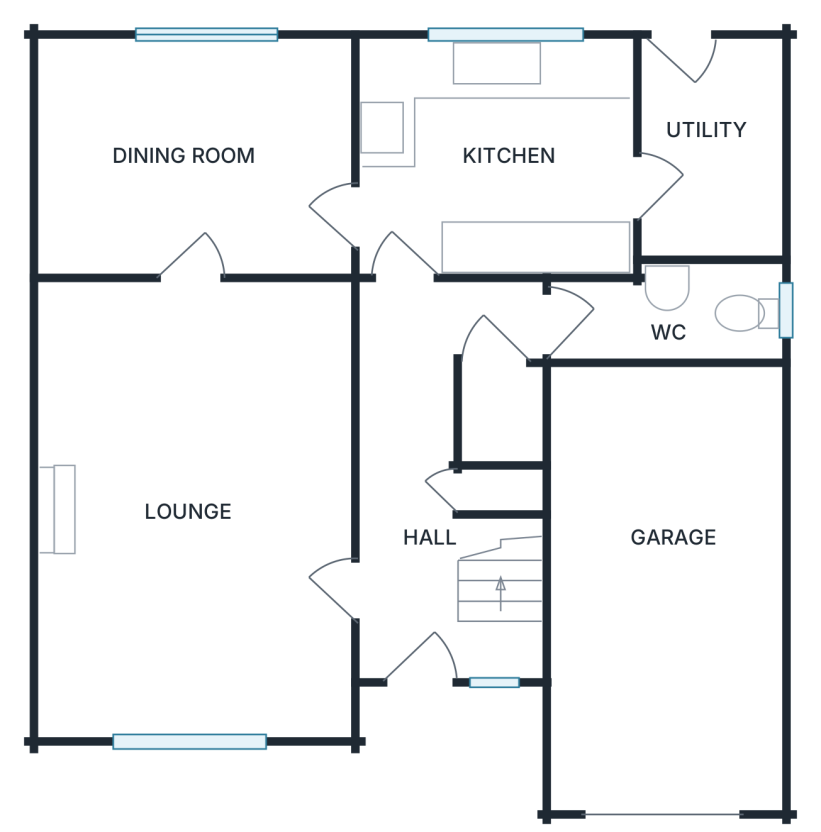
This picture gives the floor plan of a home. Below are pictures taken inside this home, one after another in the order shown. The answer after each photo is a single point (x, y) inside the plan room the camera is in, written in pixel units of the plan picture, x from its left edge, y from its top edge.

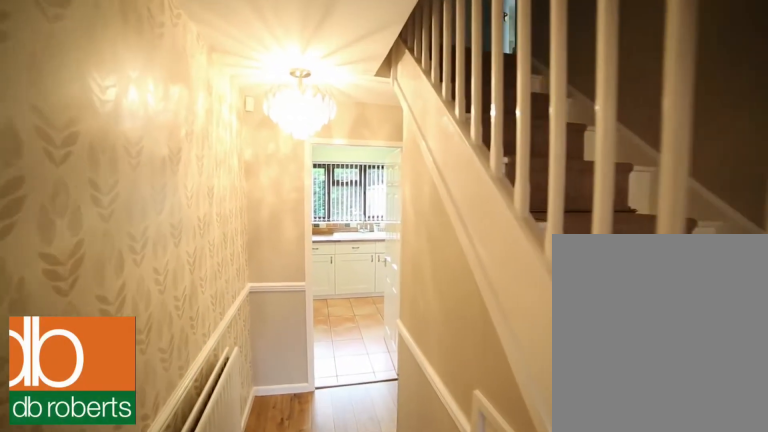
(426, 458)
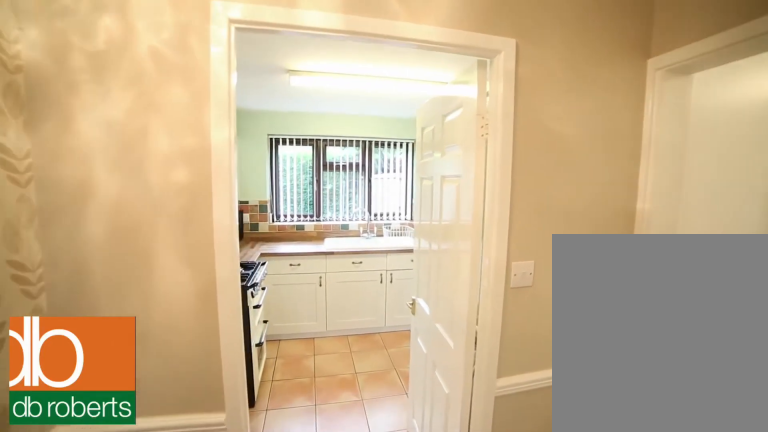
(426, 458)
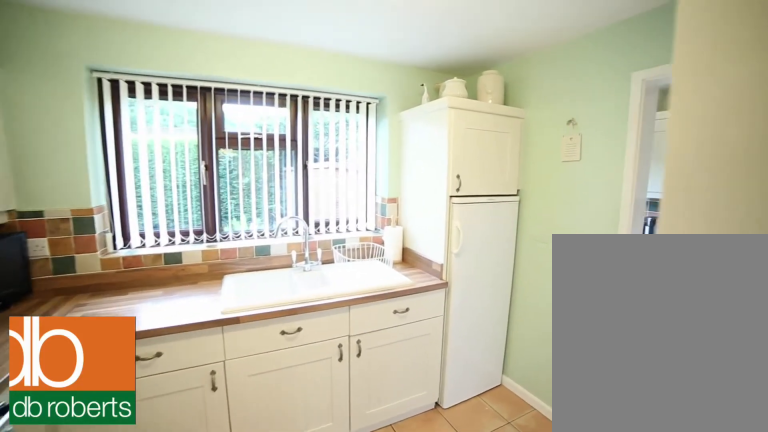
(499, 158)
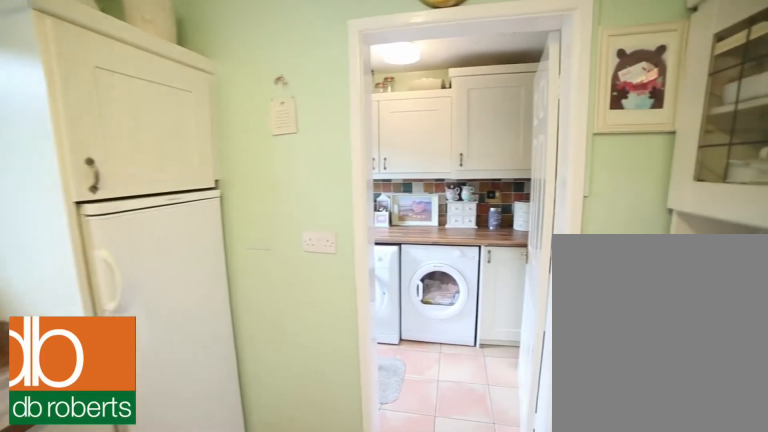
(499, 158)
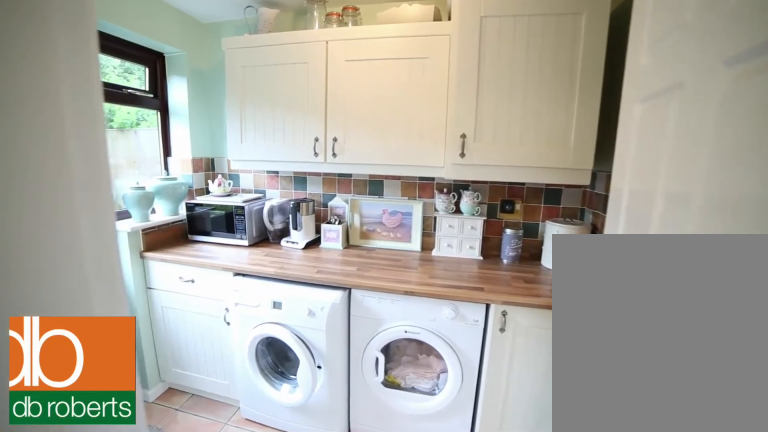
(715, 151)
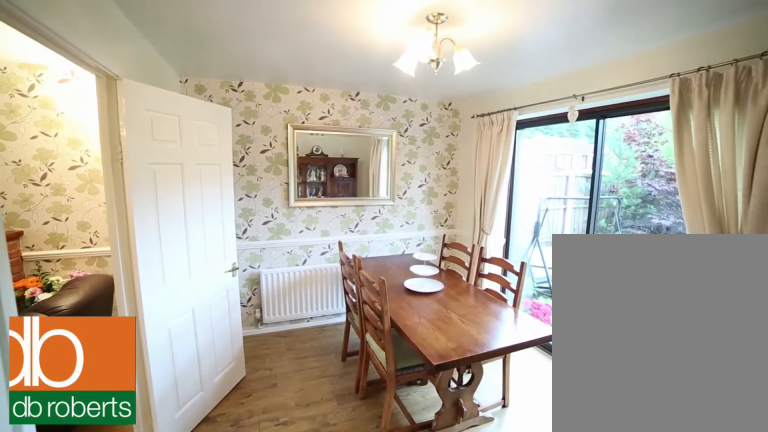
(197, 151)
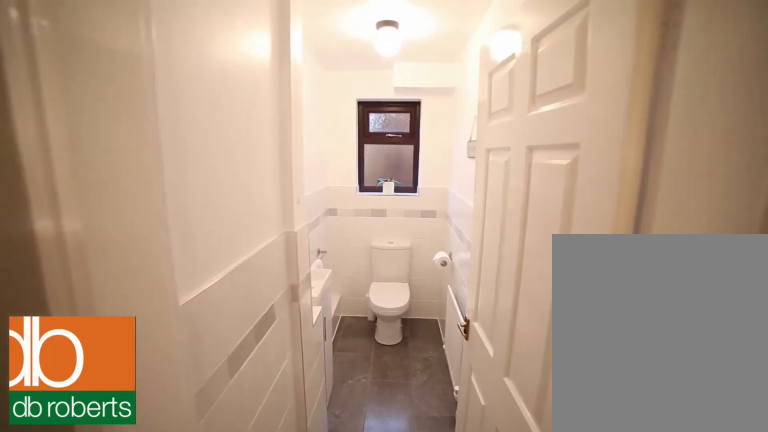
(680, 314)
